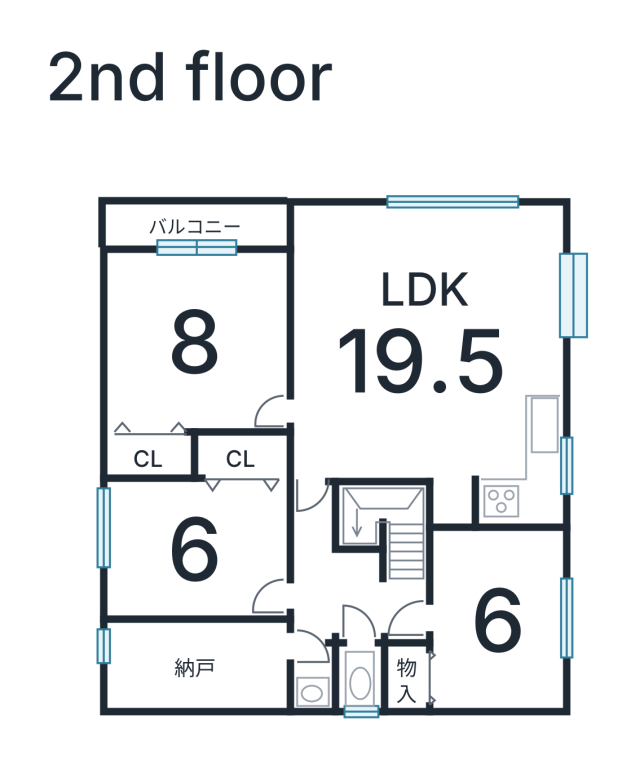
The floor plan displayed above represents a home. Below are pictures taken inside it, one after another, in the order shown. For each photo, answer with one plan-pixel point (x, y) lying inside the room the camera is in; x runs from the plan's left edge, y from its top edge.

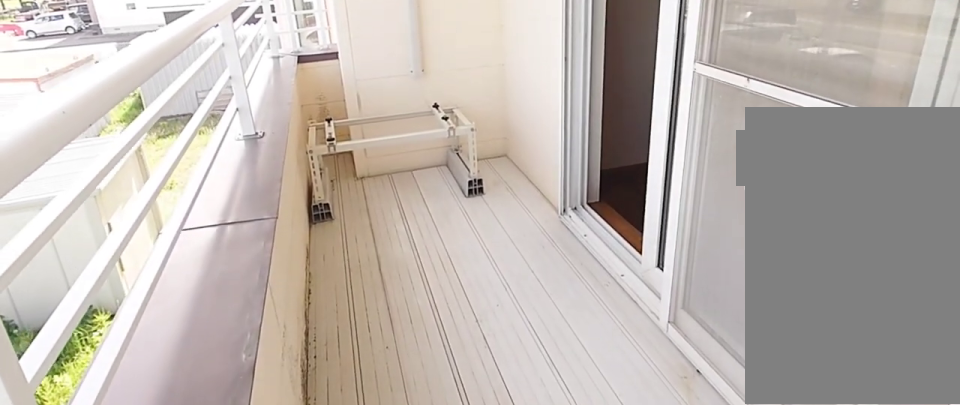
(184, 228)
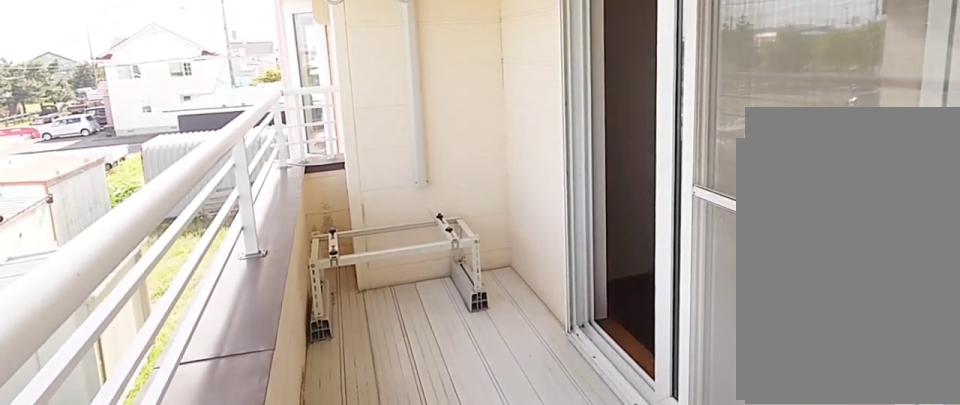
(184, 228)
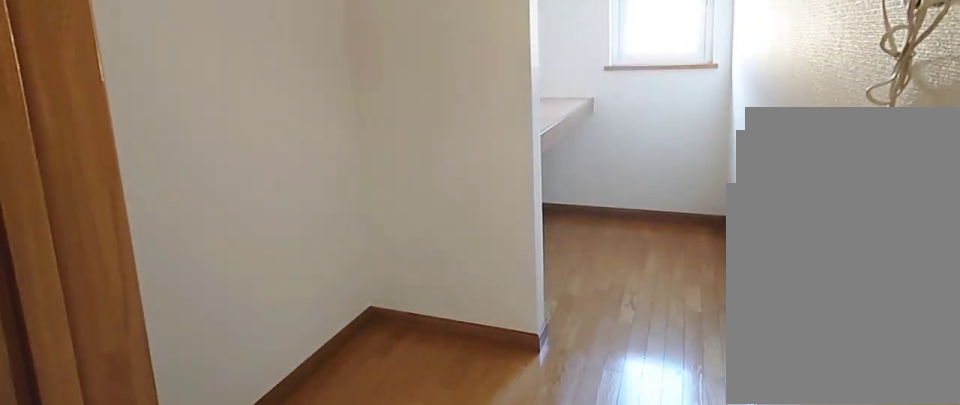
(189, 676)
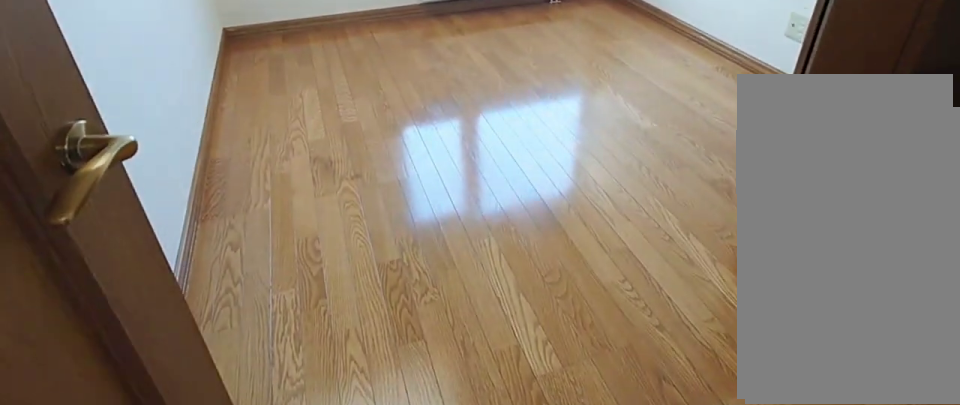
(189, 563)
